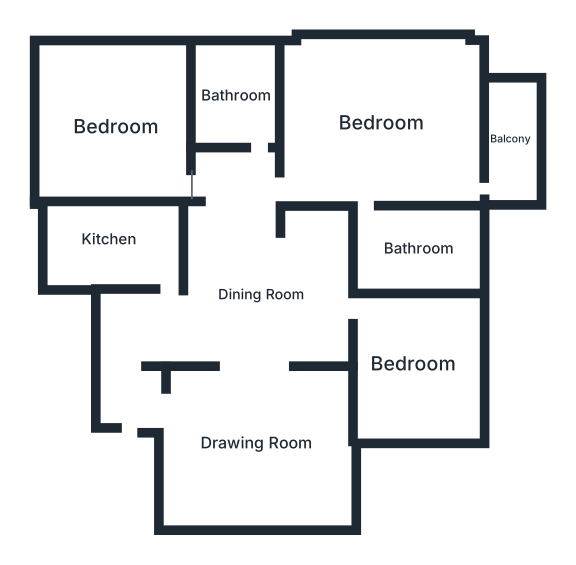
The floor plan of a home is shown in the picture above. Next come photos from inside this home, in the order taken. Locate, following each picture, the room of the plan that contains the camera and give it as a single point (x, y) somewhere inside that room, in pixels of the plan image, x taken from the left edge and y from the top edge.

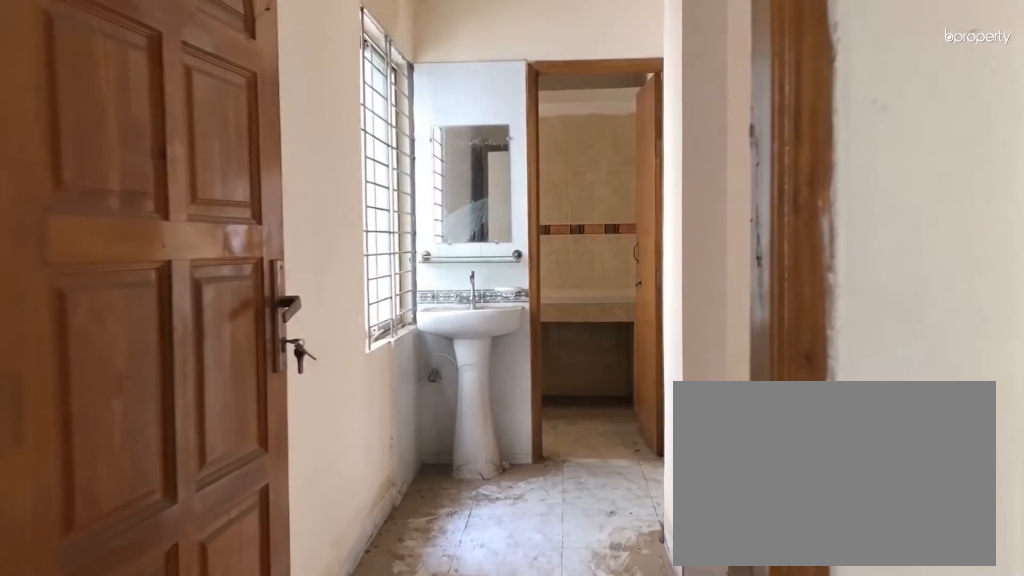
(132, 347)
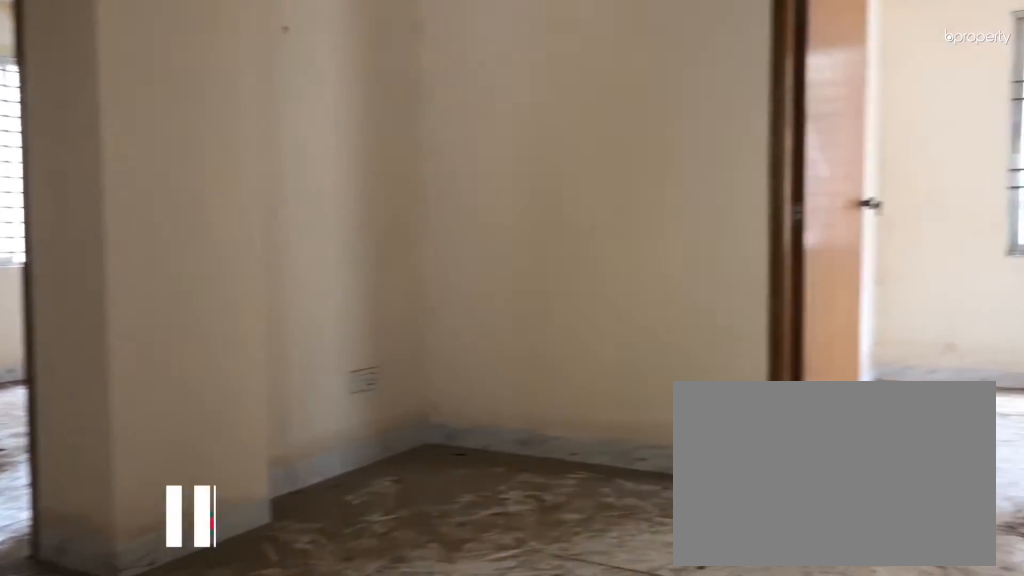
(258, 297)
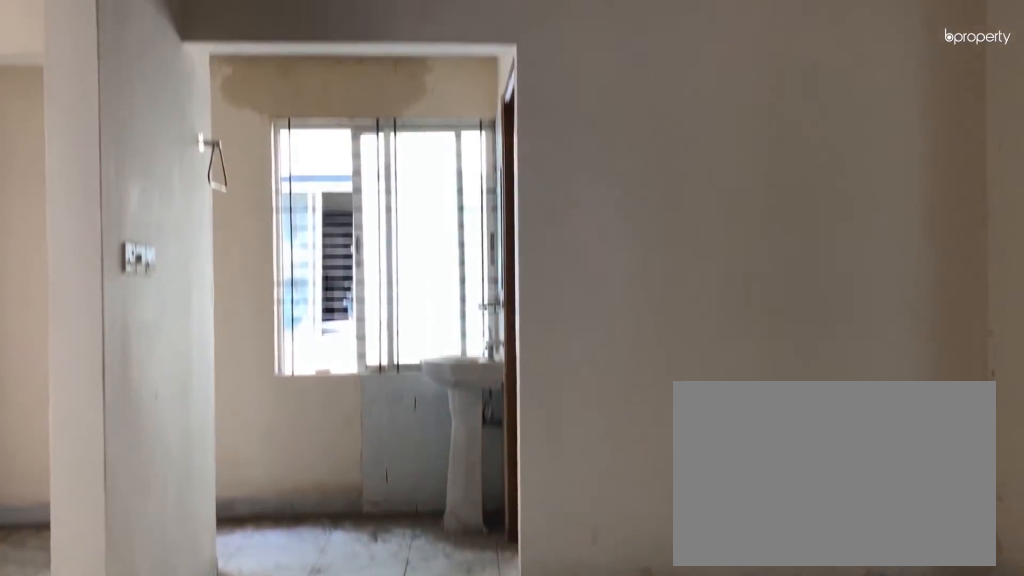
(261, 295)
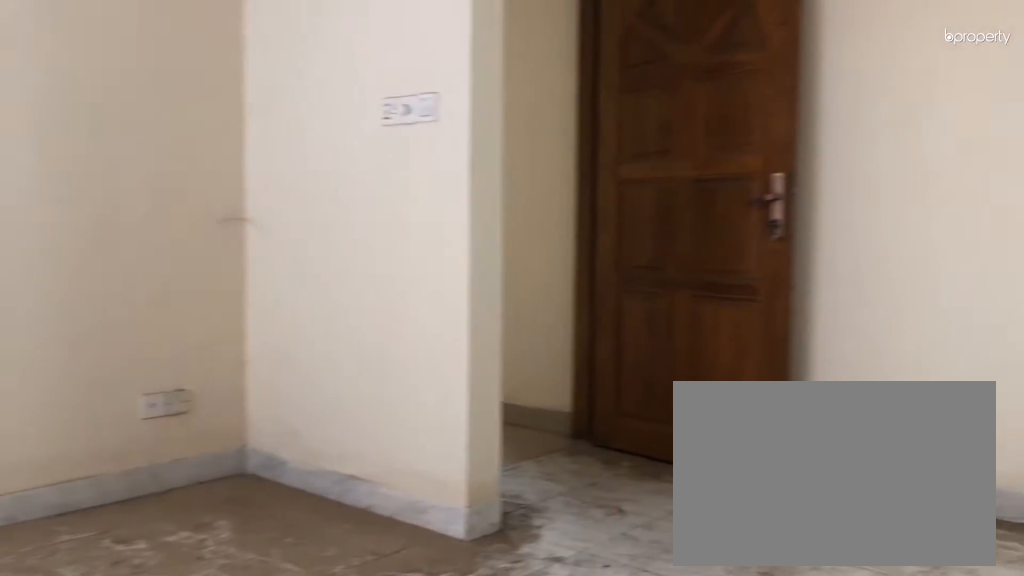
(260, 445)
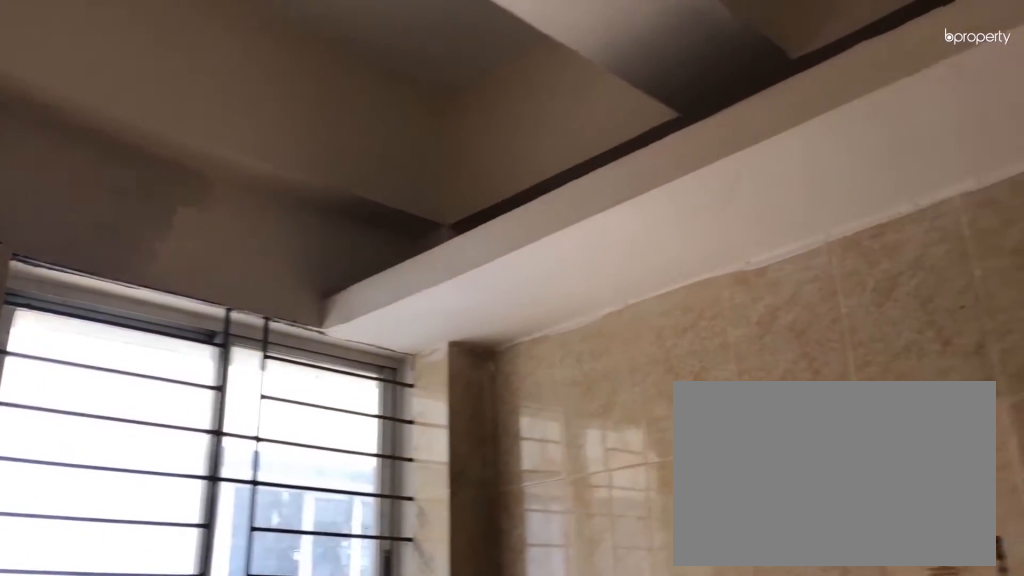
(109, 240)
